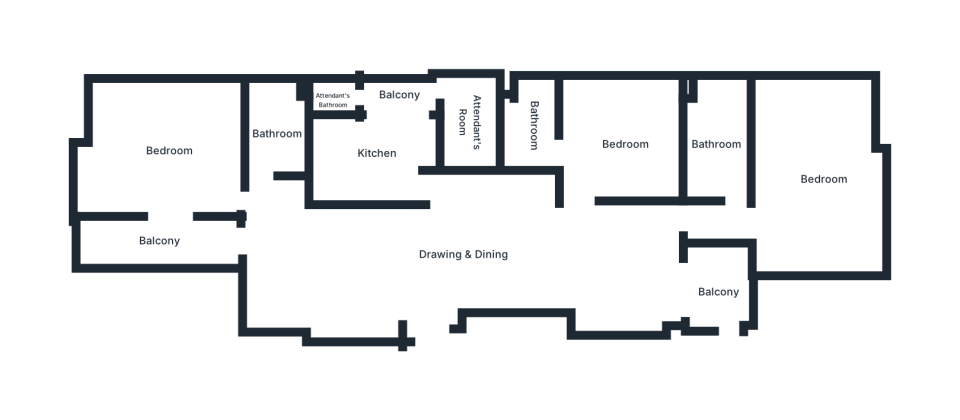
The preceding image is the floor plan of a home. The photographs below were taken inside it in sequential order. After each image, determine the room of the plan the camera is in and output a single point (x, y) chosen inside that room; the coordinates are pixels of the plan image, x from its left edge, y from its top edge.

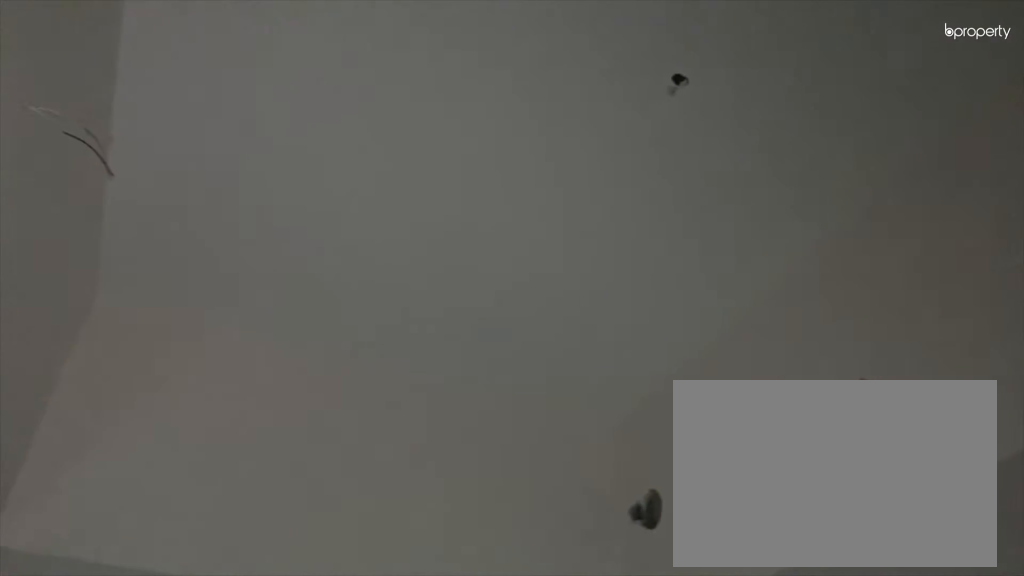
(377, 155)
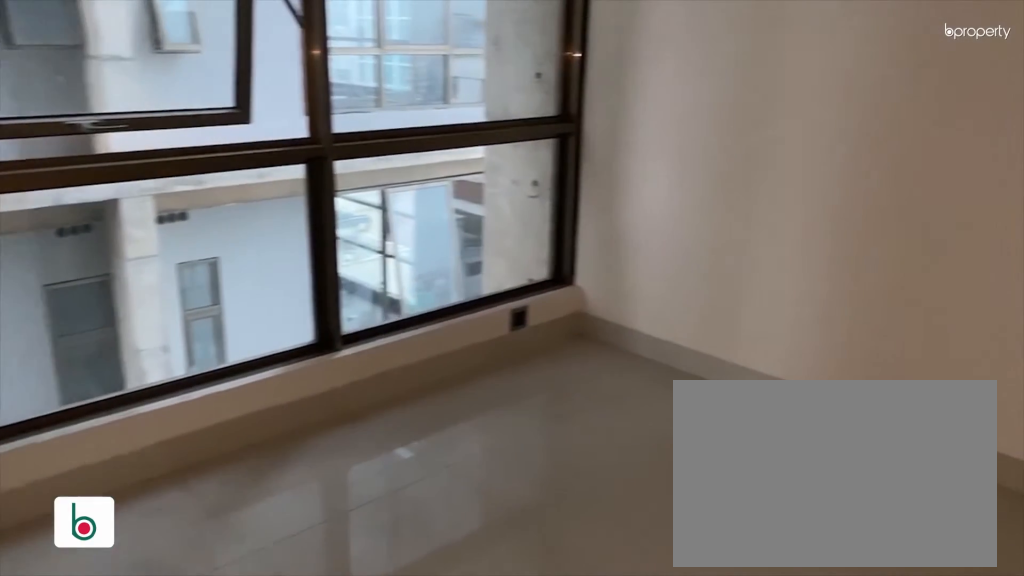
(615, 145)
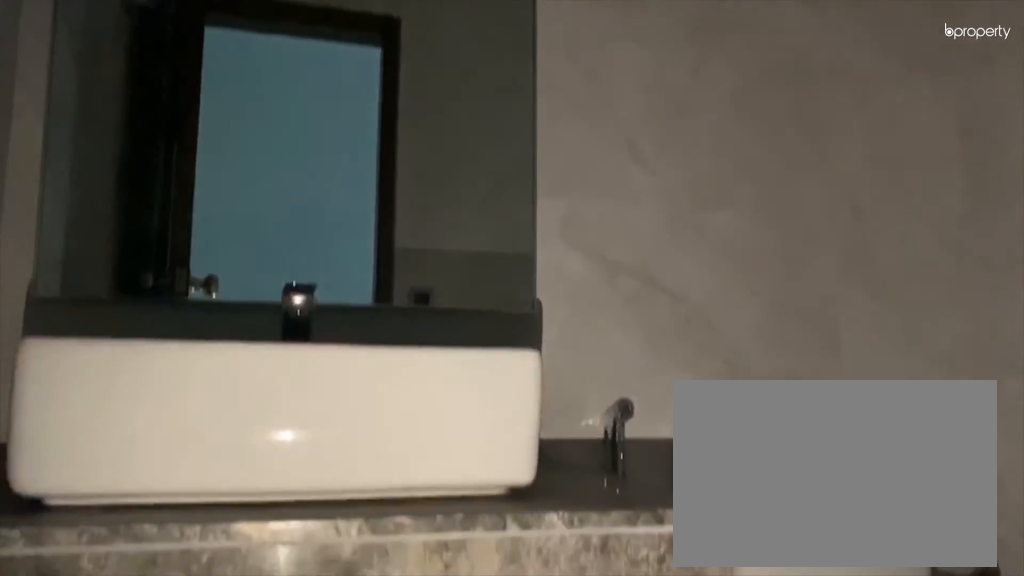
(535, 129)
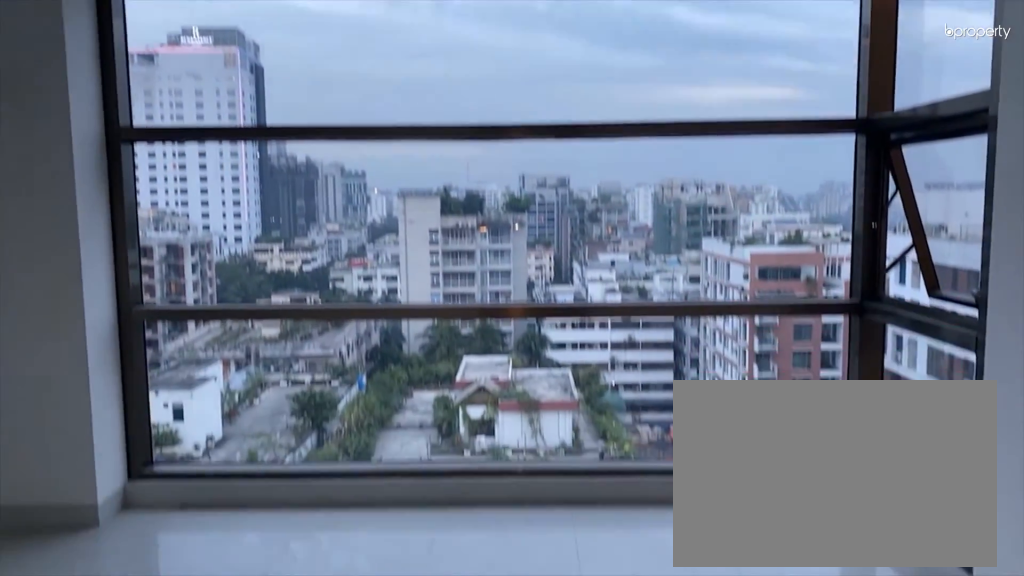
(823, 225)
